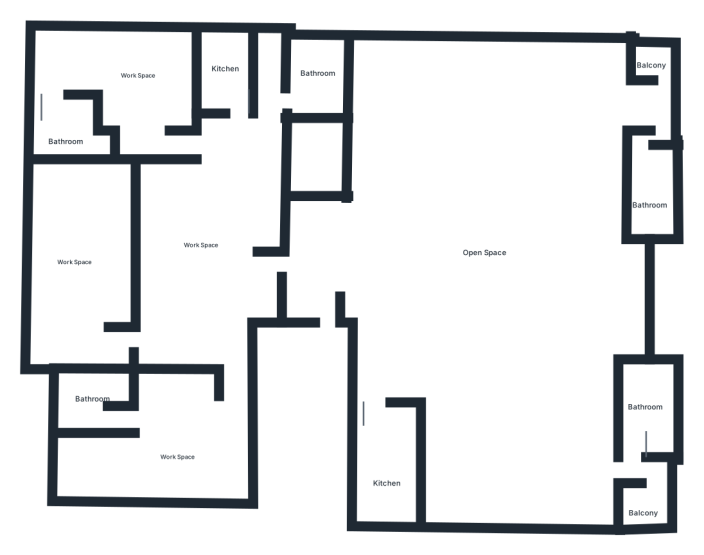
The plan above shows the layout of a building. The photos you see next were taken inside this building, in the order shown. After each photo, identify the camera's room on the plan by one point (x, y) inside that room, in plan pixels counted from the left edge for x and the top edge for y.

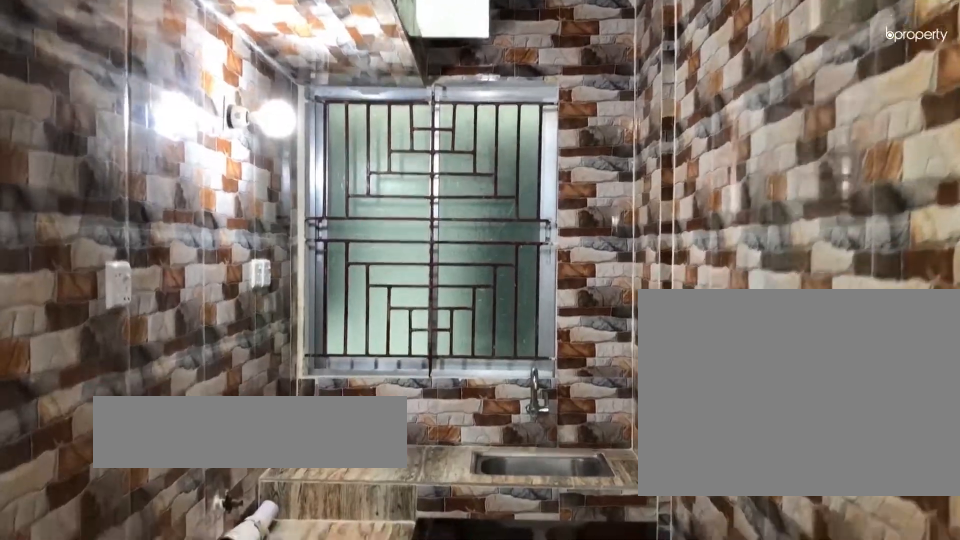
(393, 465)
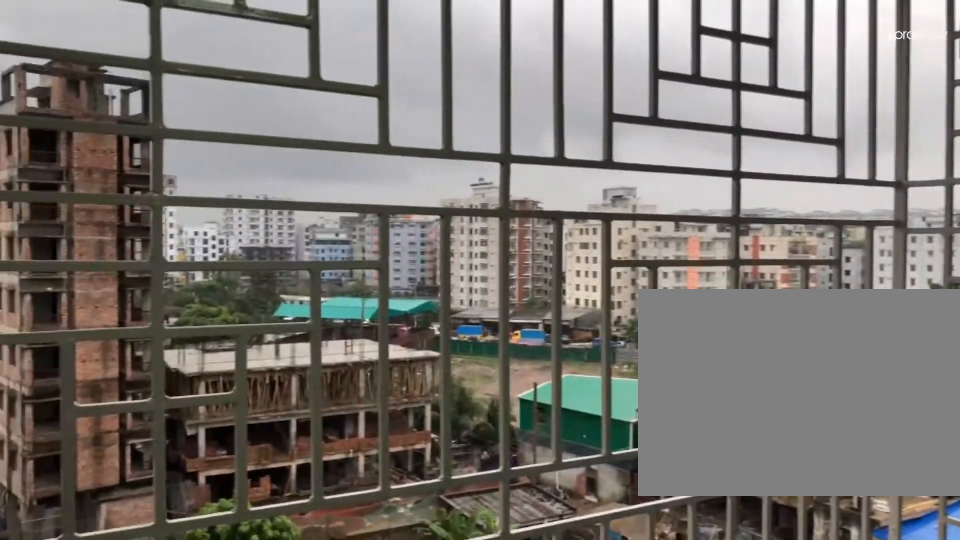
(648, 505)
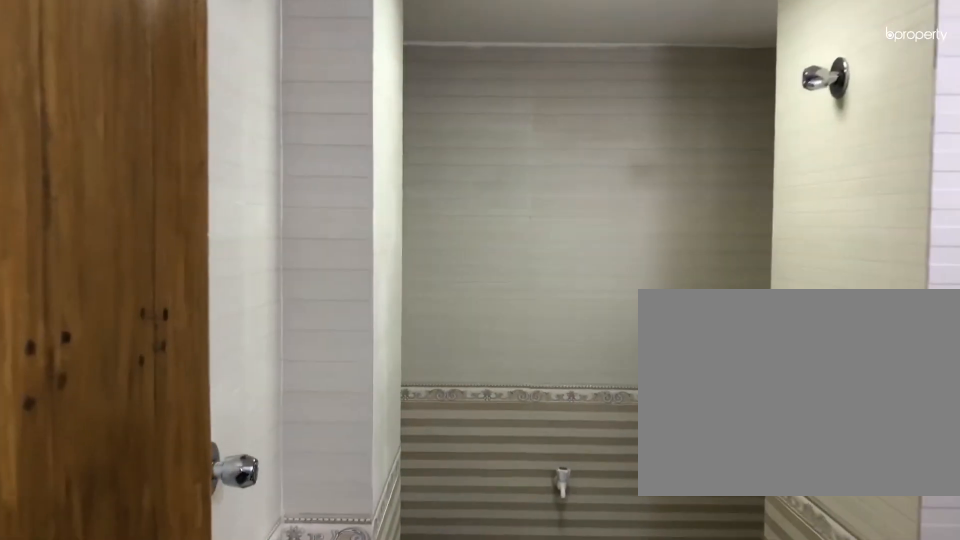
(647, 441)
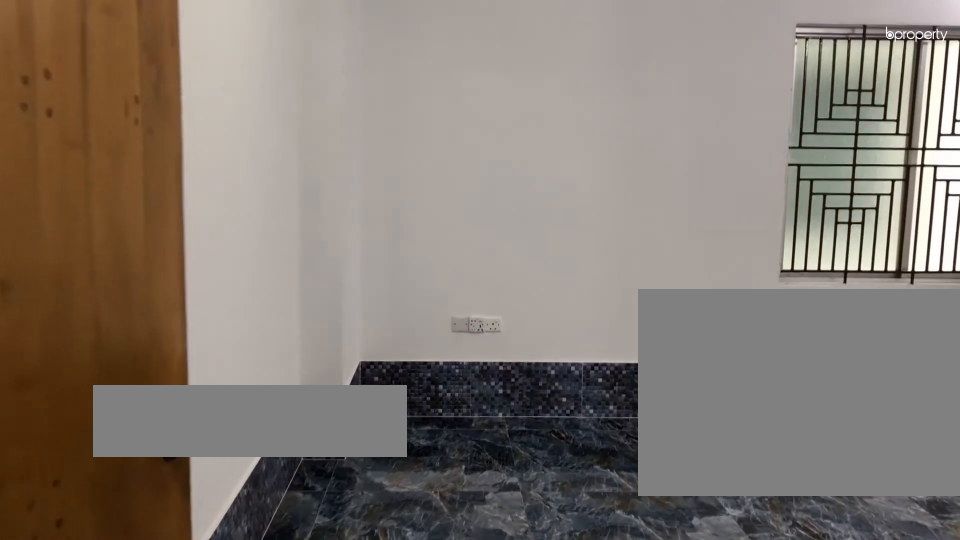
(202, 419)
